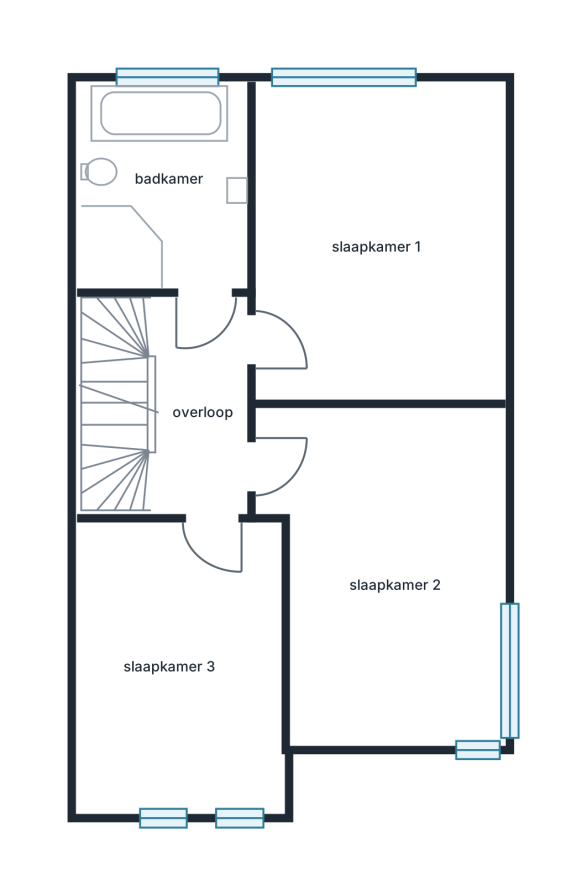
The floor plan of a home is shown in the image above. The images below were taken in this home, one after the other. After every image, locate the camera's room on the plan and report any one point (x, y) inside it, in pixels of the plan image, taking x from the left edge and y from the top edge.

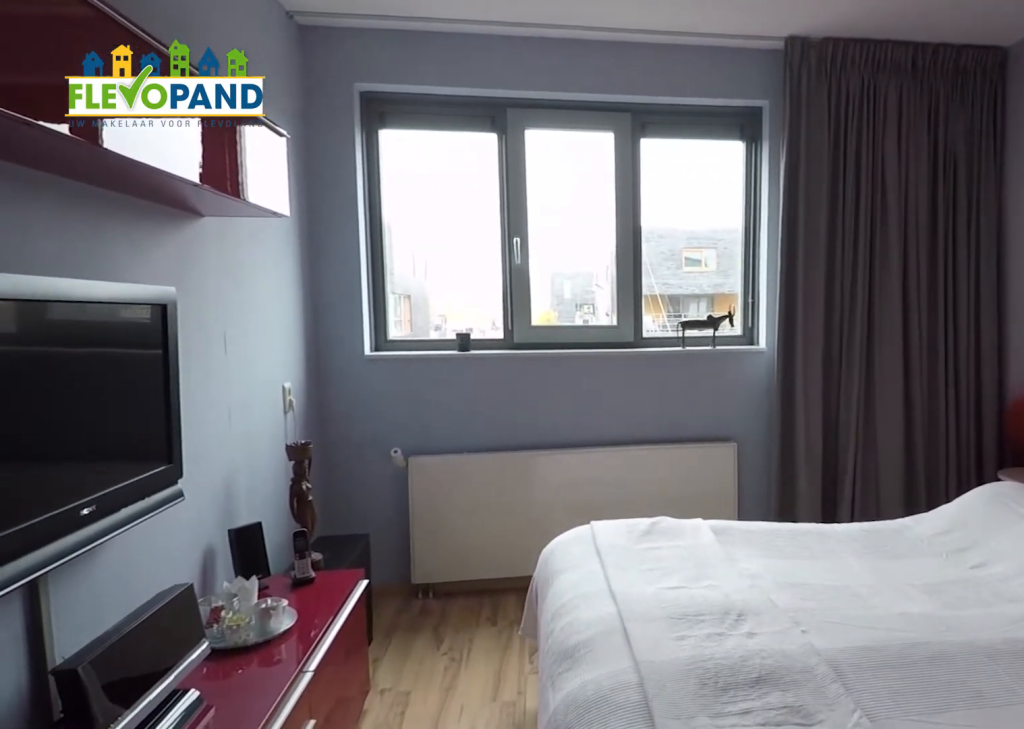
(384, 240)
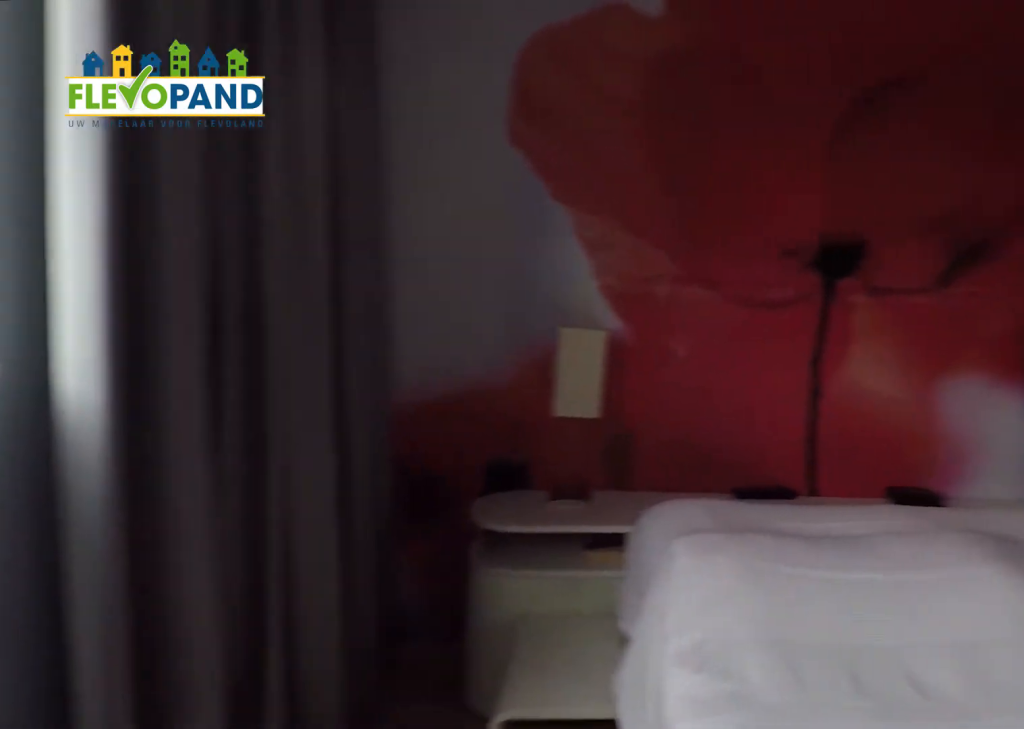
(384, 240)
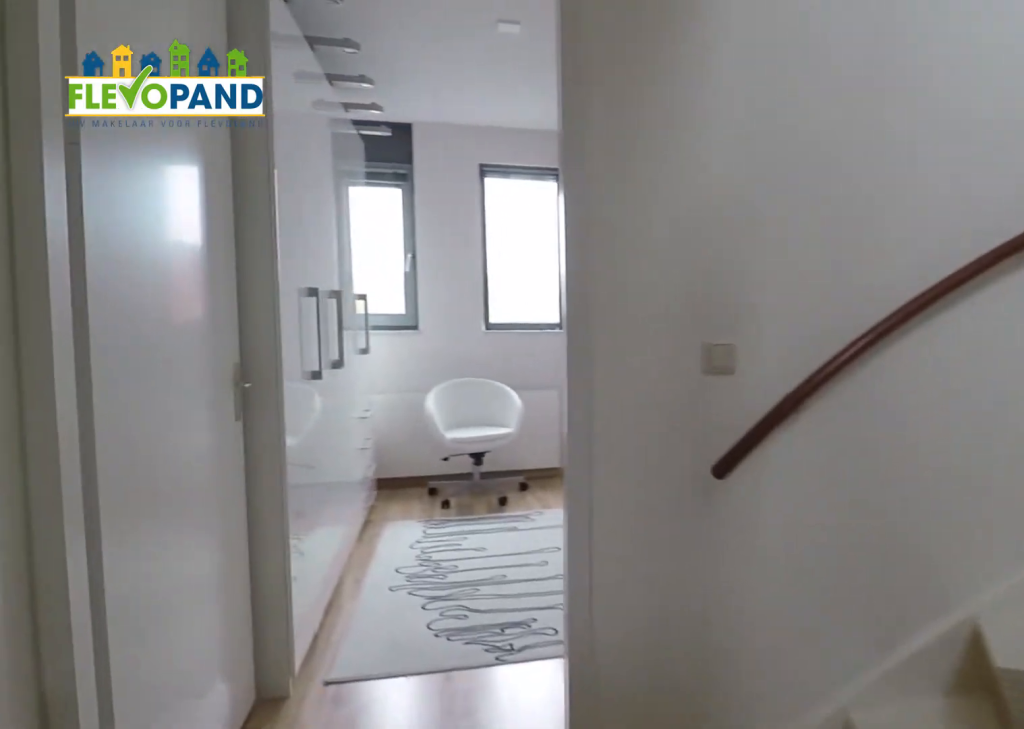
(204, 415)
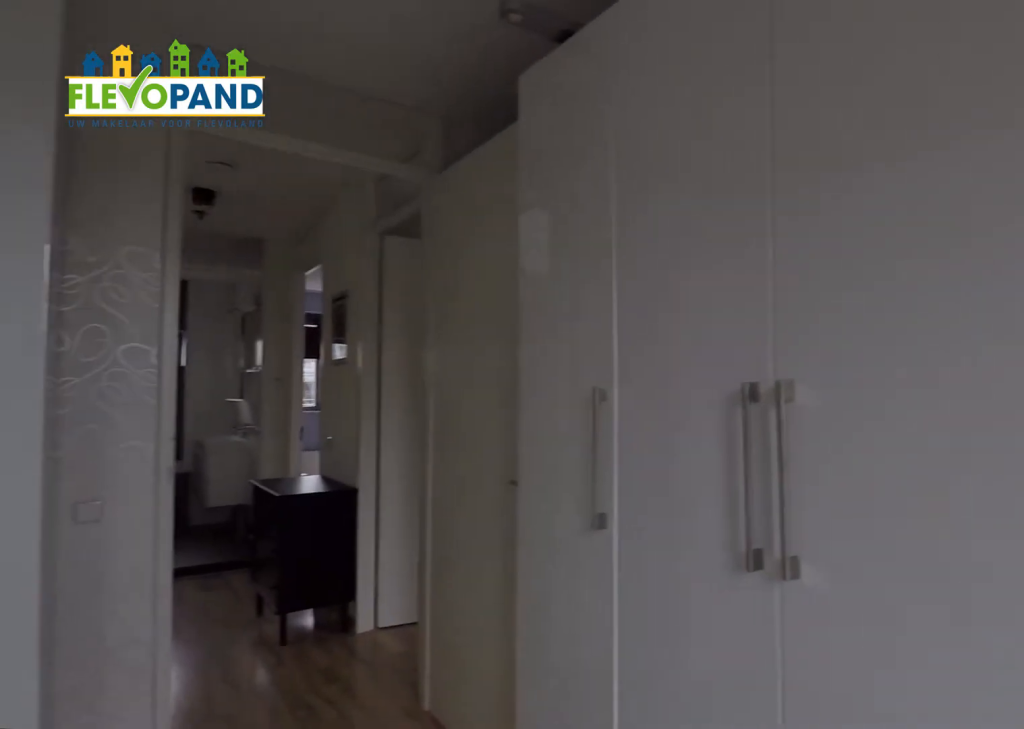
(180, 700)
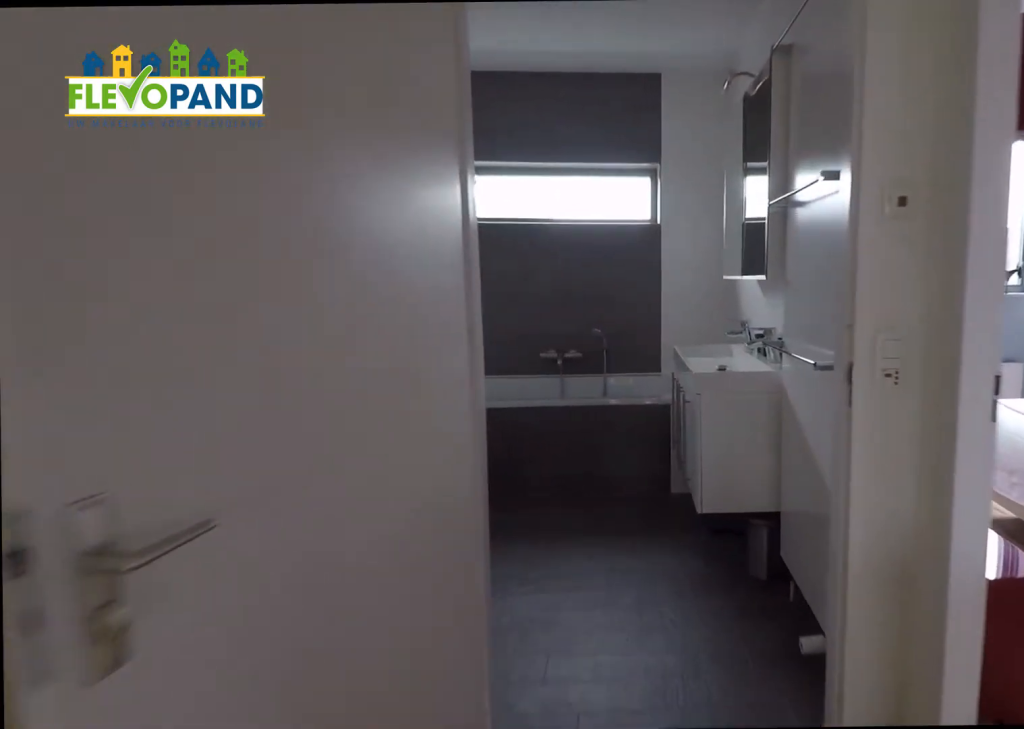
(194, 411)
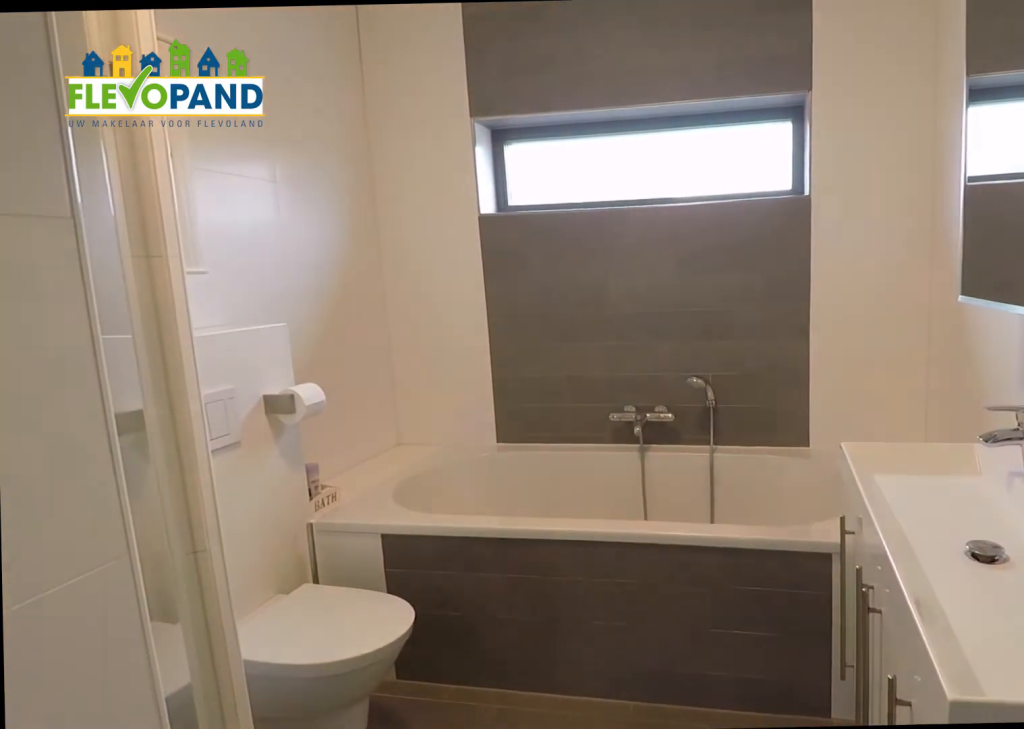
(159, 111)
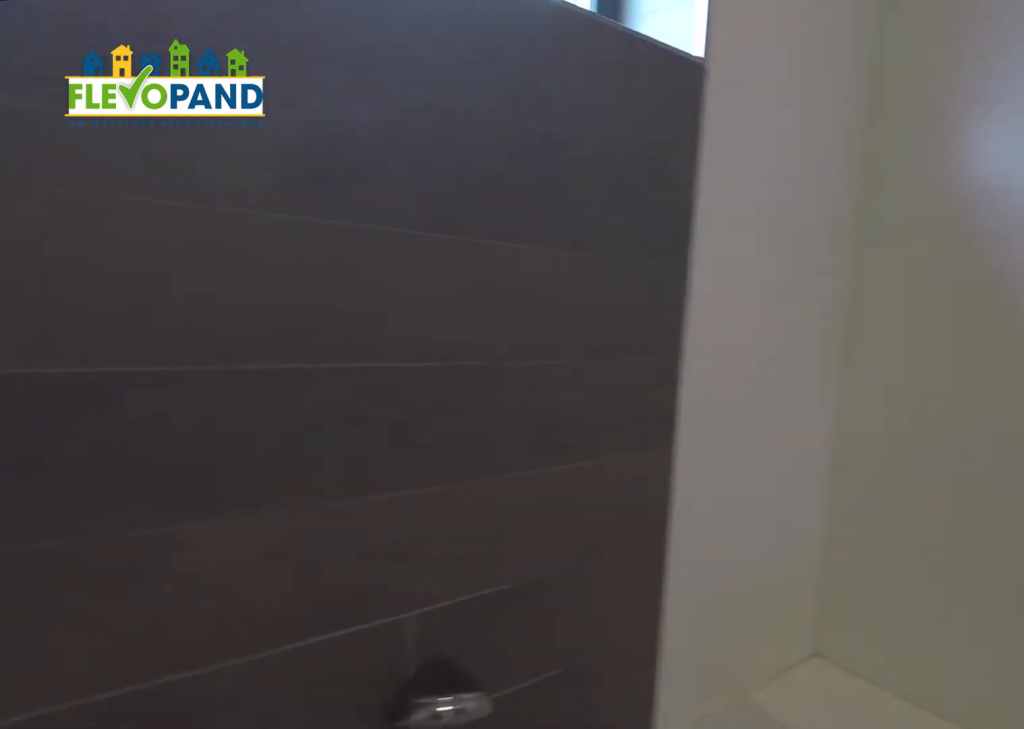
(159, 111)
